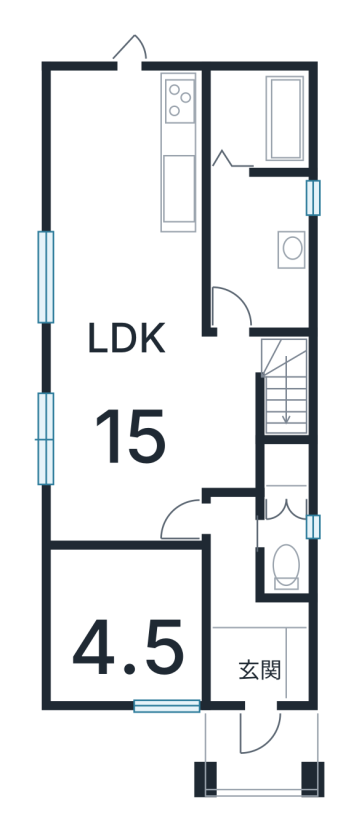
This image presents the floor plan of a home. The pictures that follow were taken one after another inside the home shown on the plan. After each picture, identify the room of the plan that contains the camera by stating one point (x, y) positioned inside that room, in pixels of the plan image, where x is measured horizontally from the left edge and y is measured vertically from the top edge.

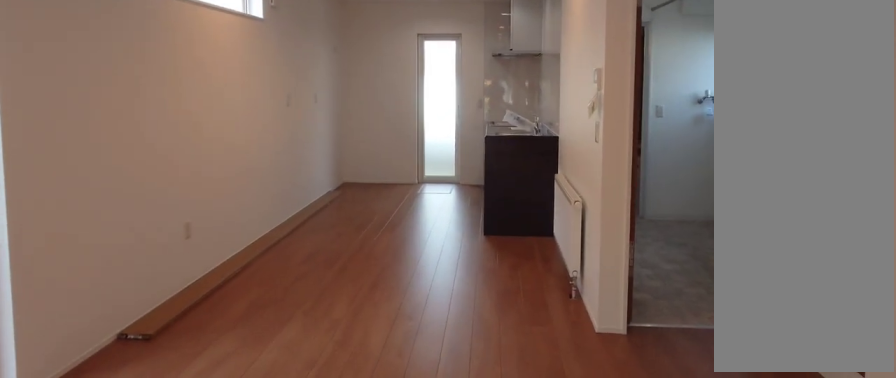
(139, 414)
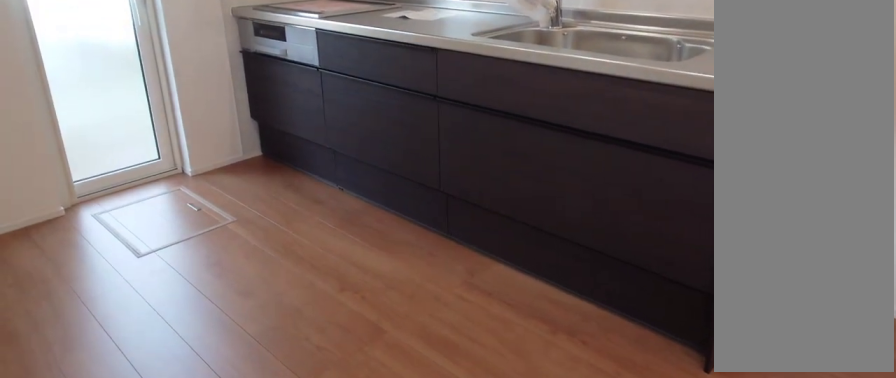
(107, 181)
